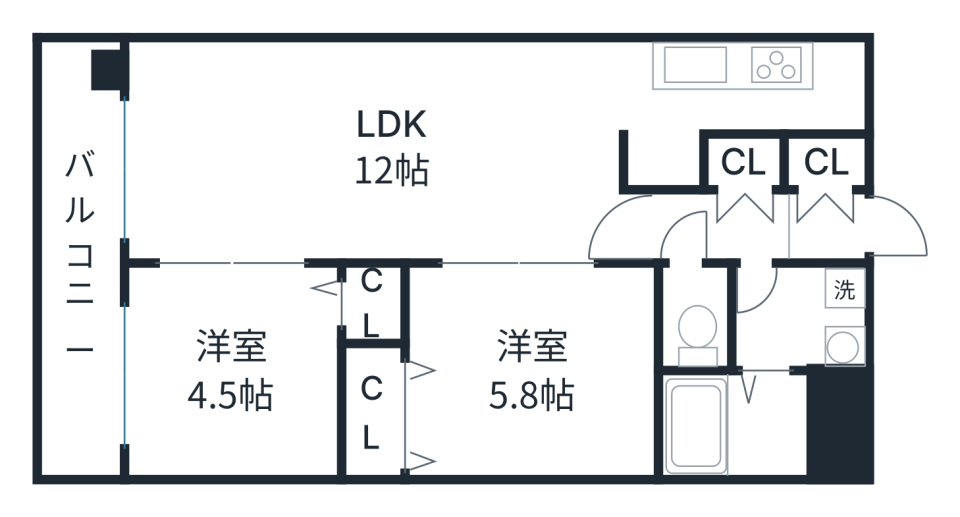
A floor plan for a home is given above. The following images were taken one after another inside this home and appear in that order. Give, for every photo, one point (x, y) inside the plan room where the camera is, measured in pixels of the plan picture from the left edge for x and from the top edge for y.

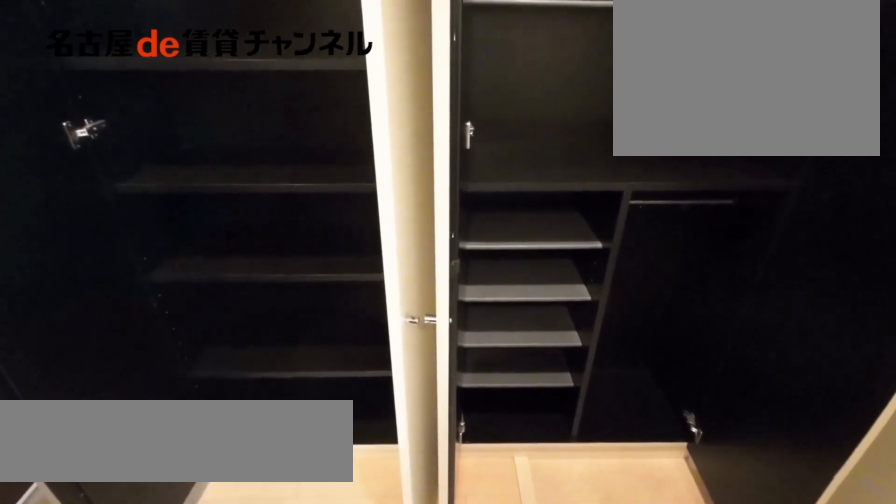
(784, 197)
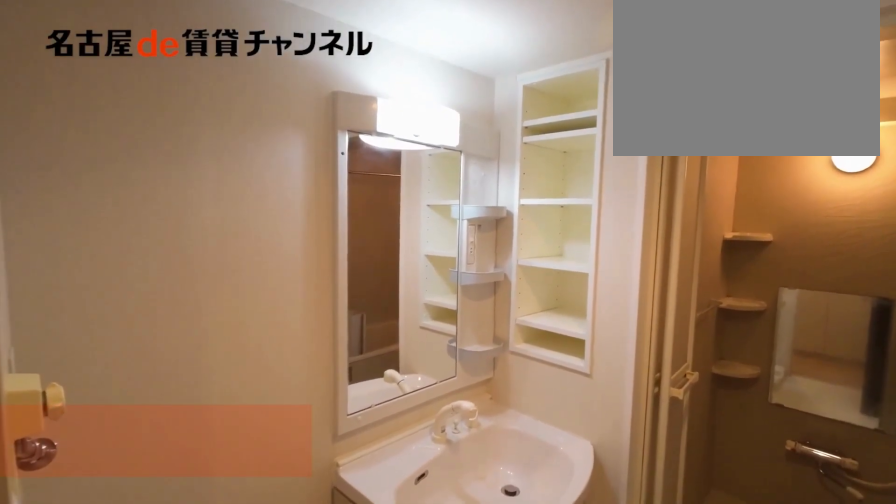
(801, 317)
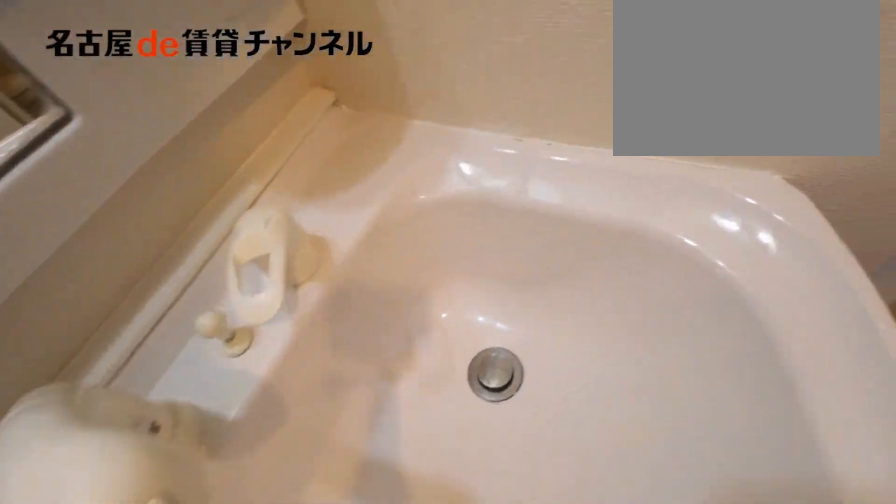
(801, 317)
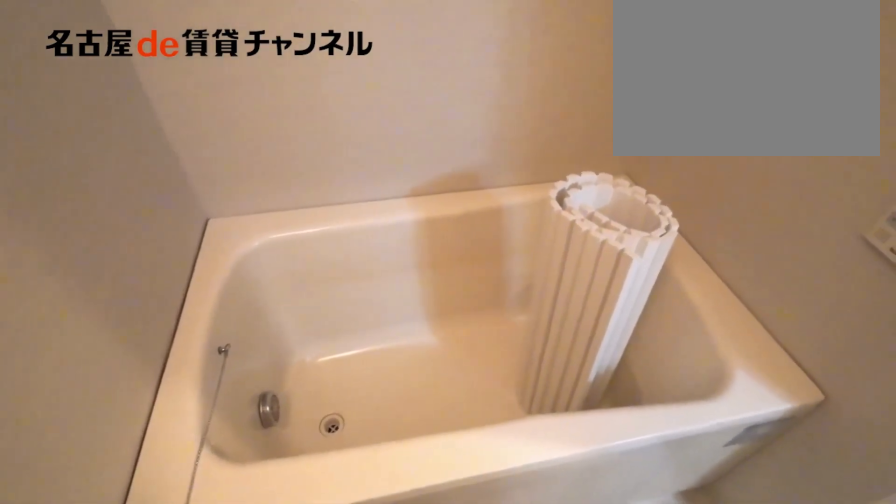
(731, 423)
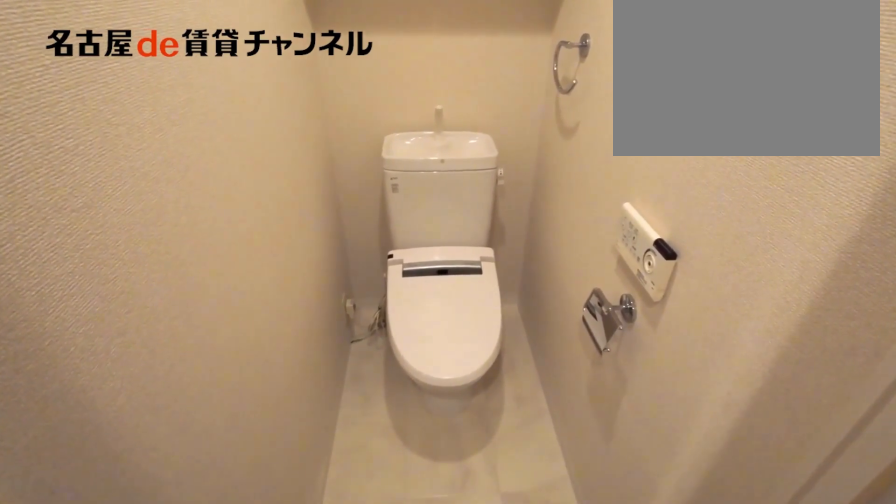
(694, 316)
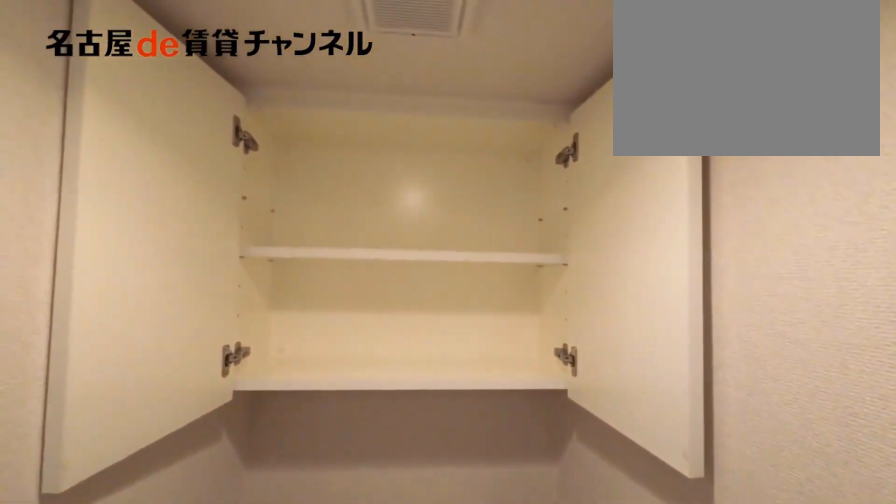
(694, 316)
